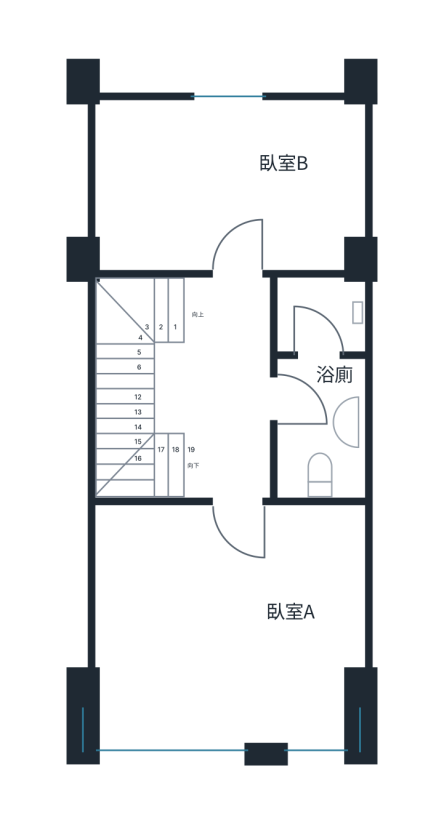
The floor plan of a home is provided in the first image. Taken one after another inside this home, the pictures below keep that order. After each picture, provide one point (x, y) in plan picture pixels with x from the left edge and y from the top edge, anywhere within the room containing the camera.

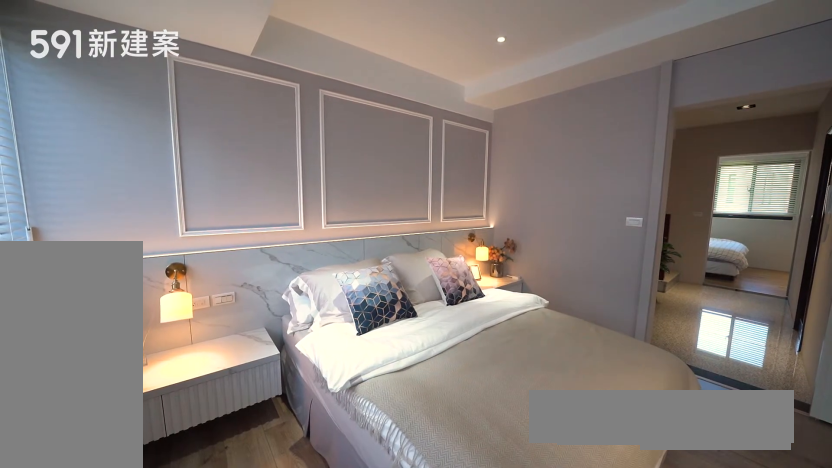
(230, 627)
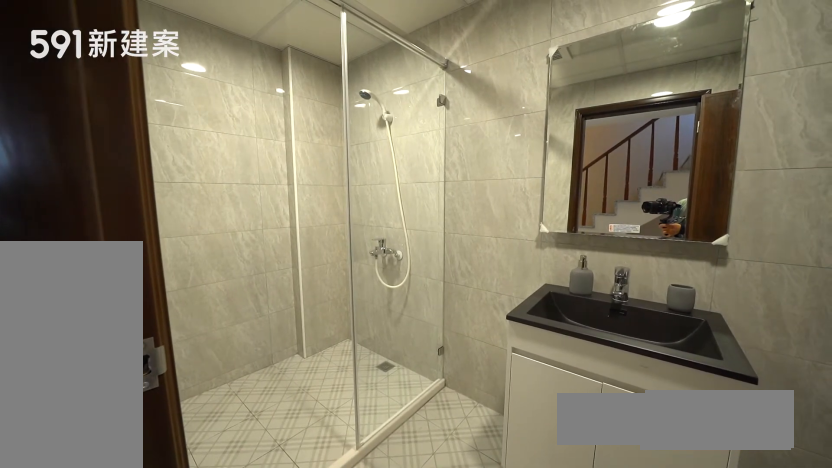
(318, 387)
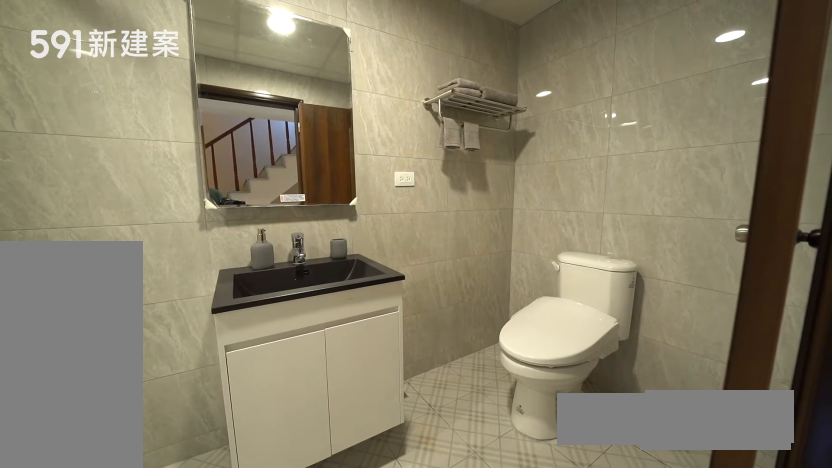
(318, 387)
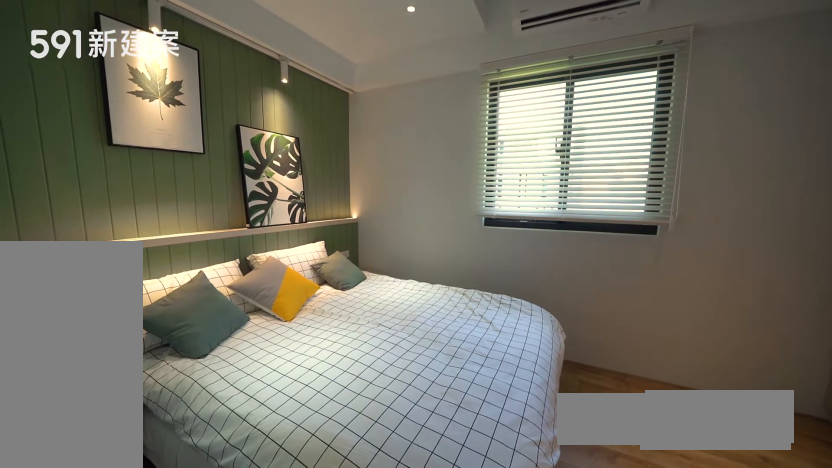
(229, 184)
